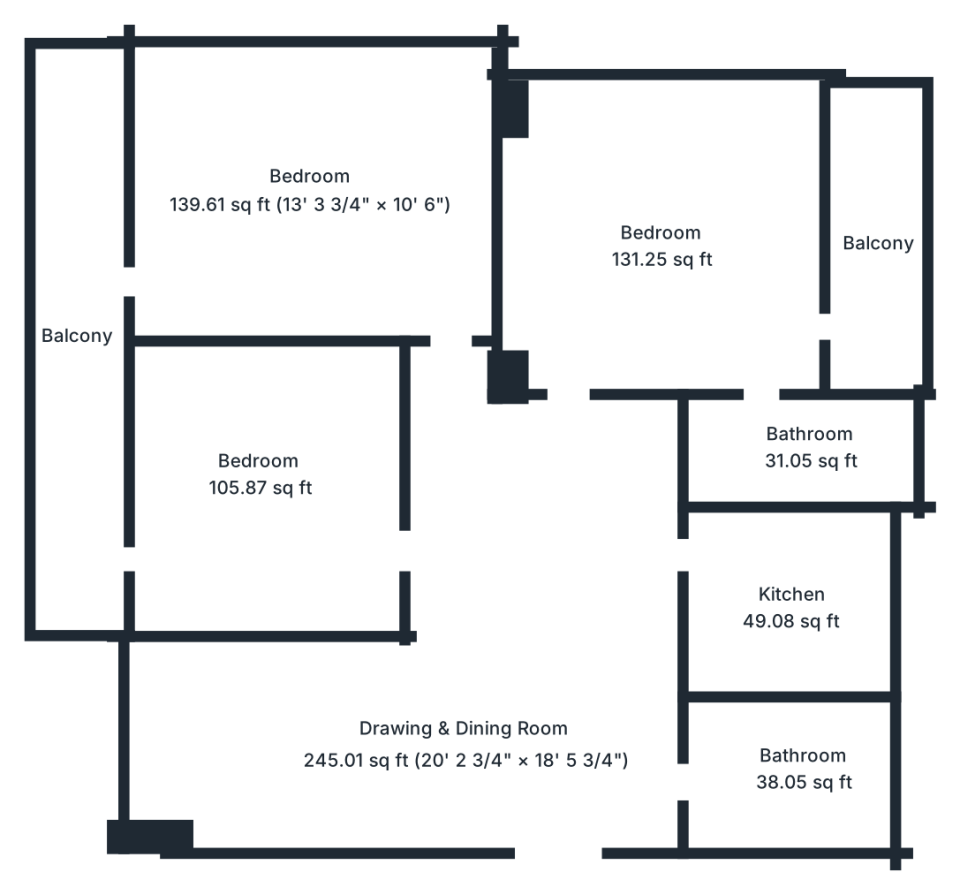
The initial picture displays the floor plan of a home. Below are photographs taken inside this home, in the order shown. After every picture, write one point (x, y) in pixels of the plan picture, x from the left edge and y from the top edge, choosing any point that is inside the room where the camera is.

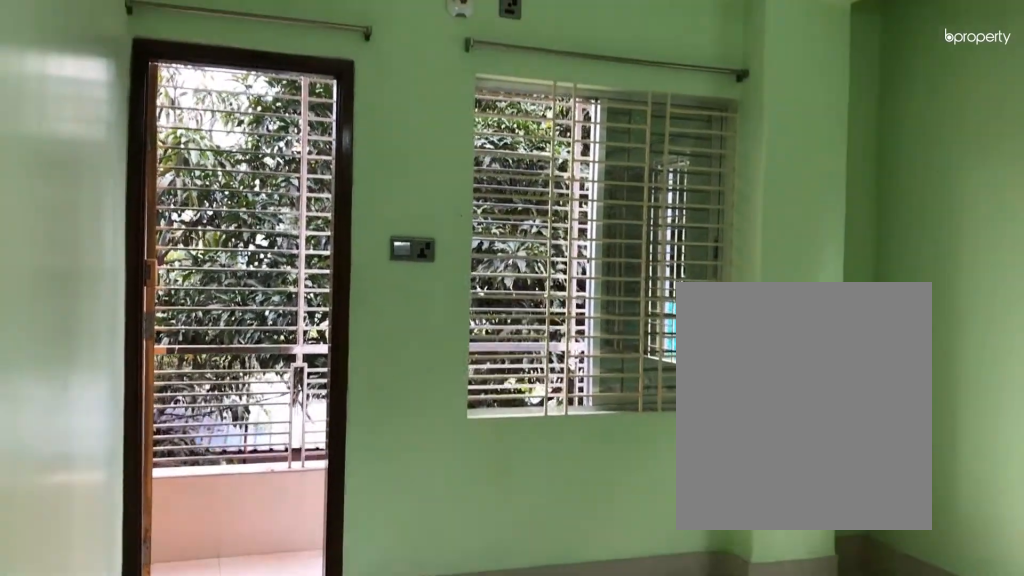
(310, 218)
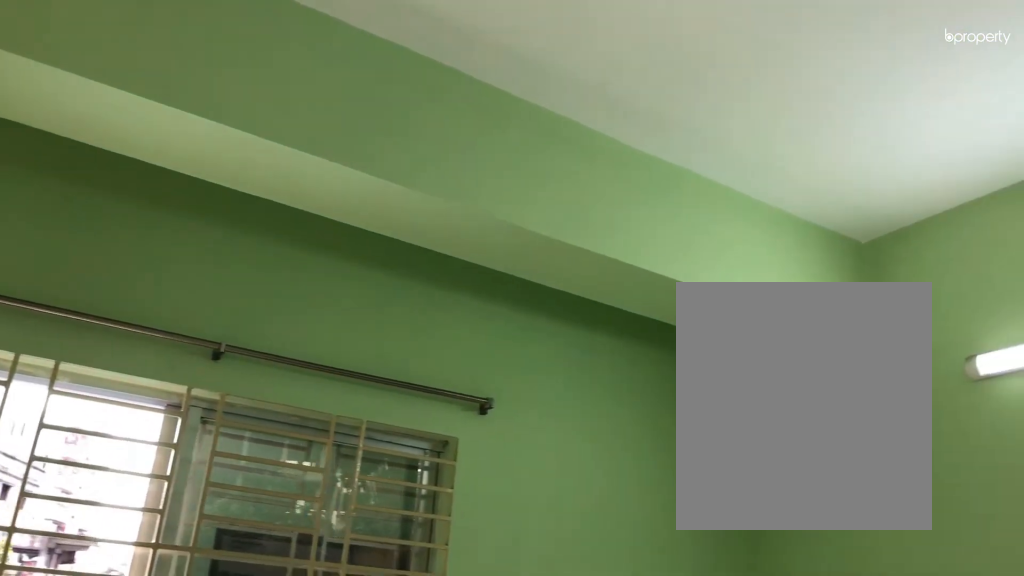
(310, 218)
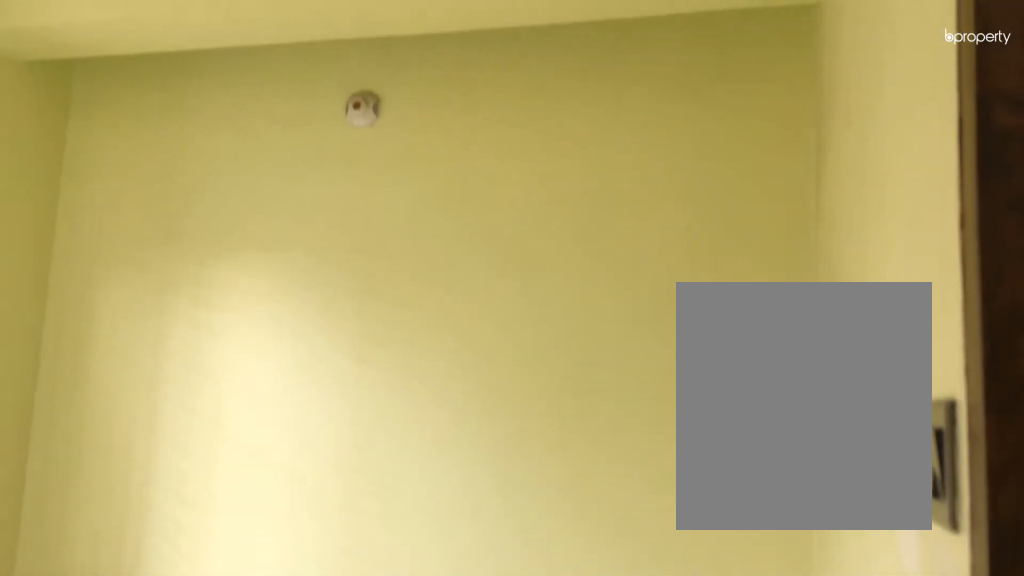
(261, 482)
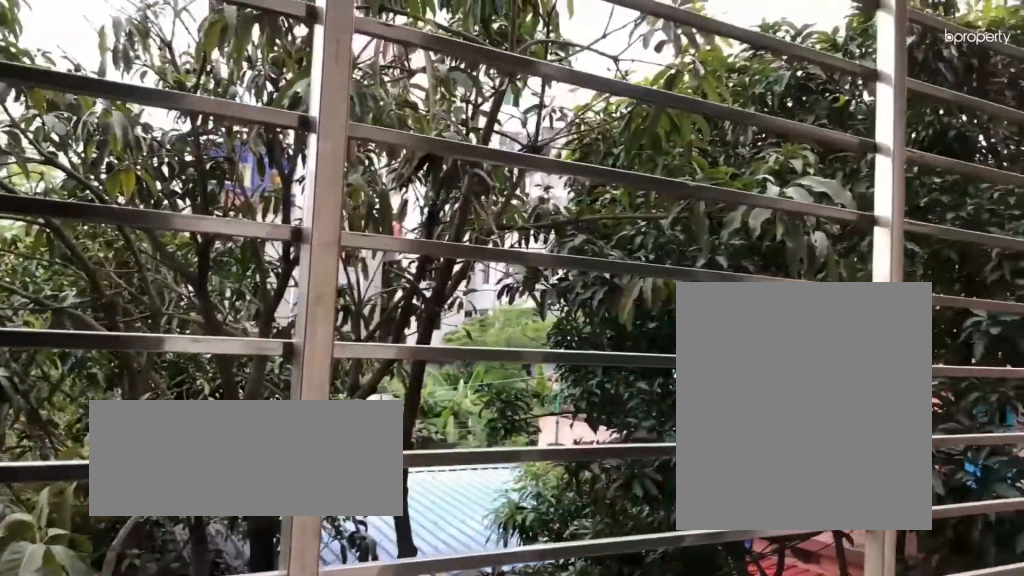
(71, 495)
